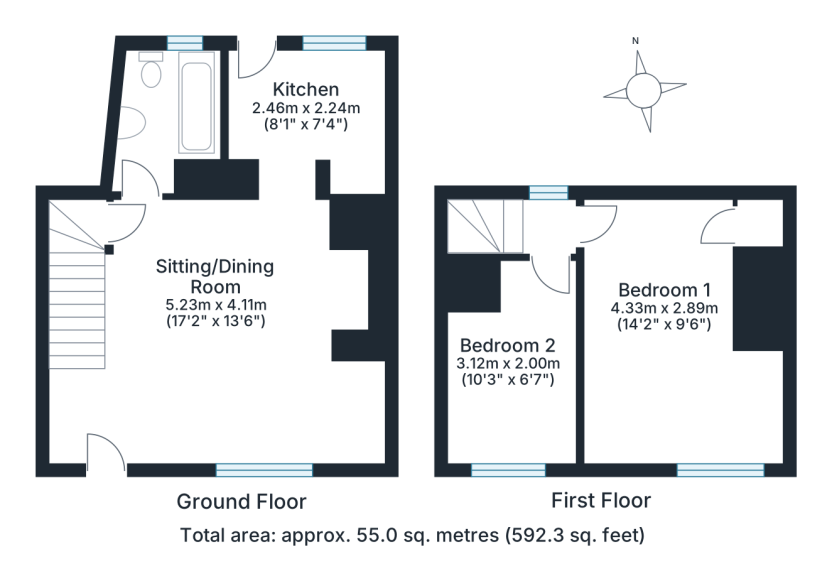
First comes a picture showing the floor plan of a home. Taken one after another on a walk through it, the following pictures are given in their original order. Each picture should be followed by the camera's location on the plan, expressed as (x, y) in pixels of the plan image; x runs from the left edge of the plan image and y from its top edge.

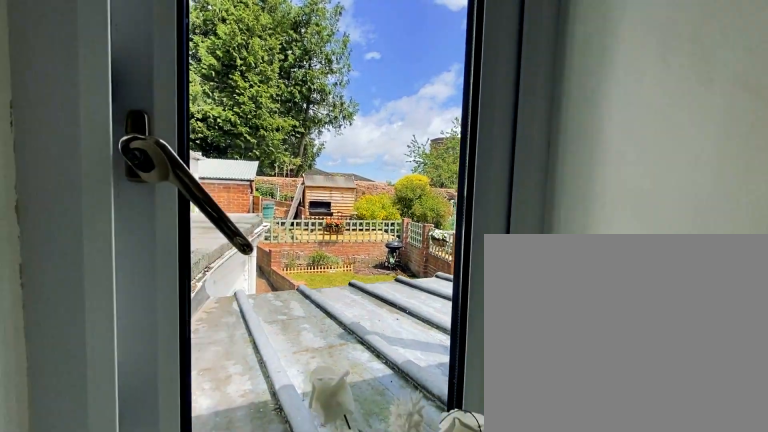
(550, 235)
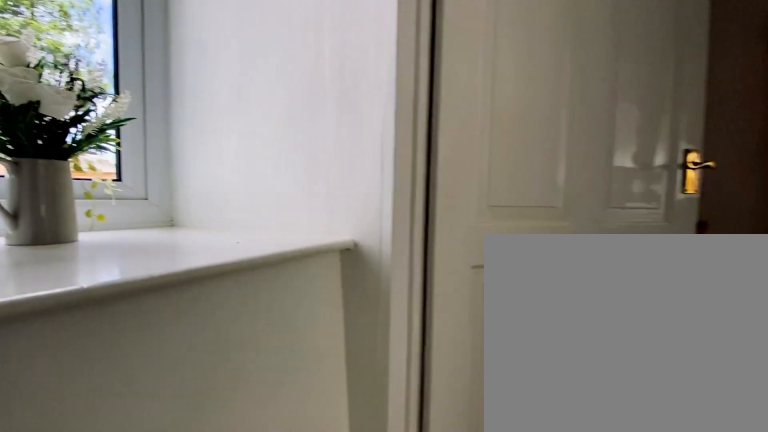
(548, 249)
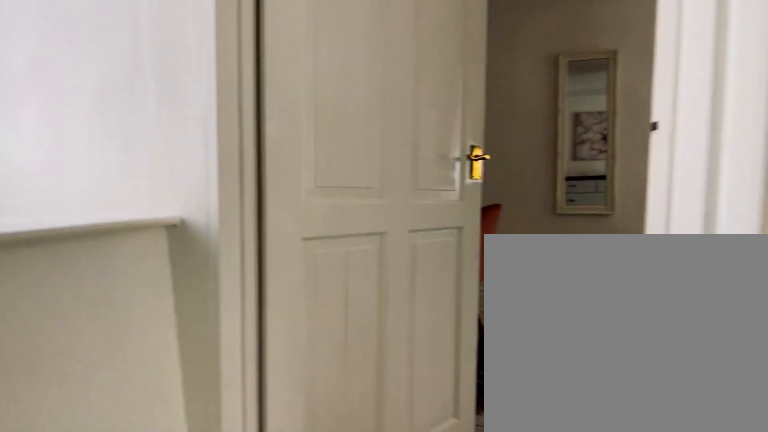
(547, 253)
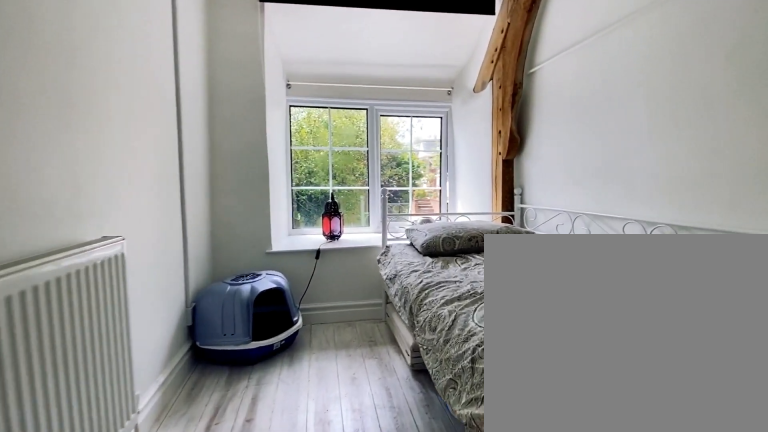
(522, 364)
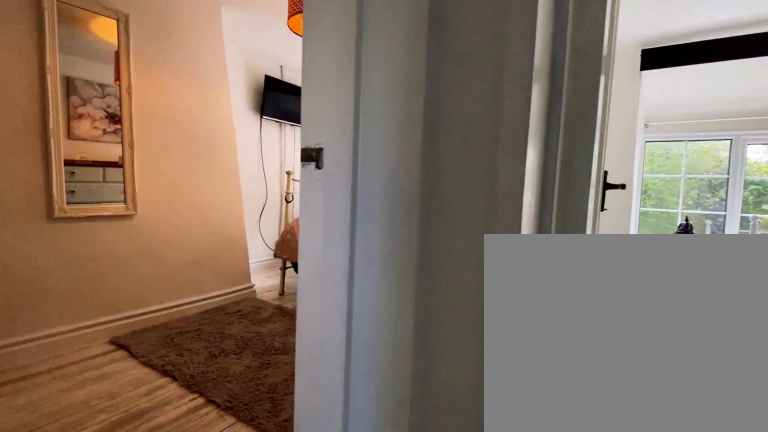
(569, 225)
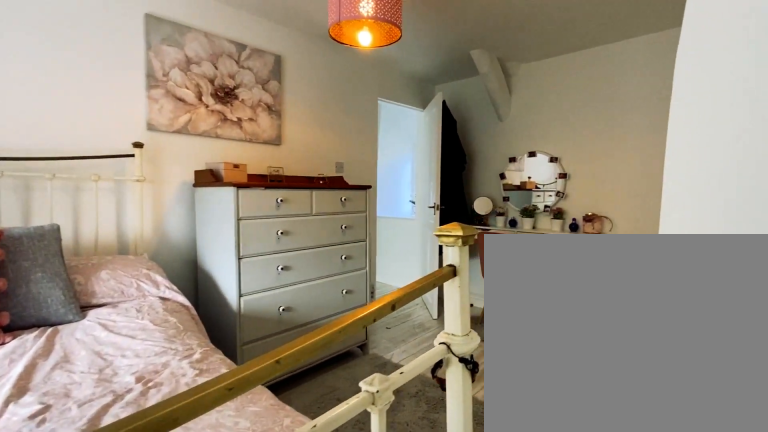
(666, 362)
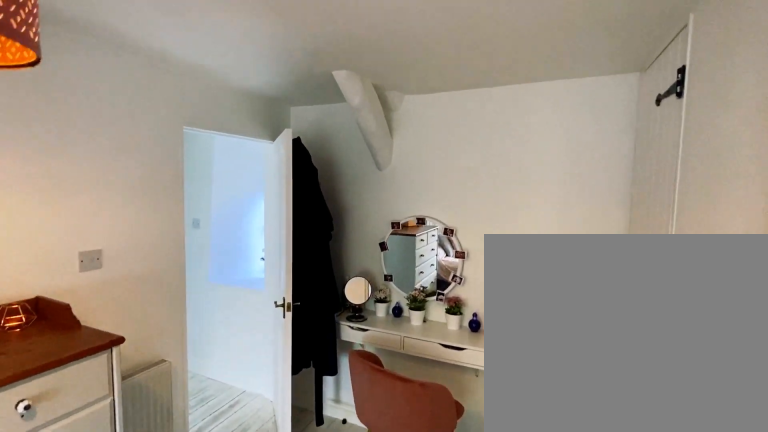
(666, 362)
